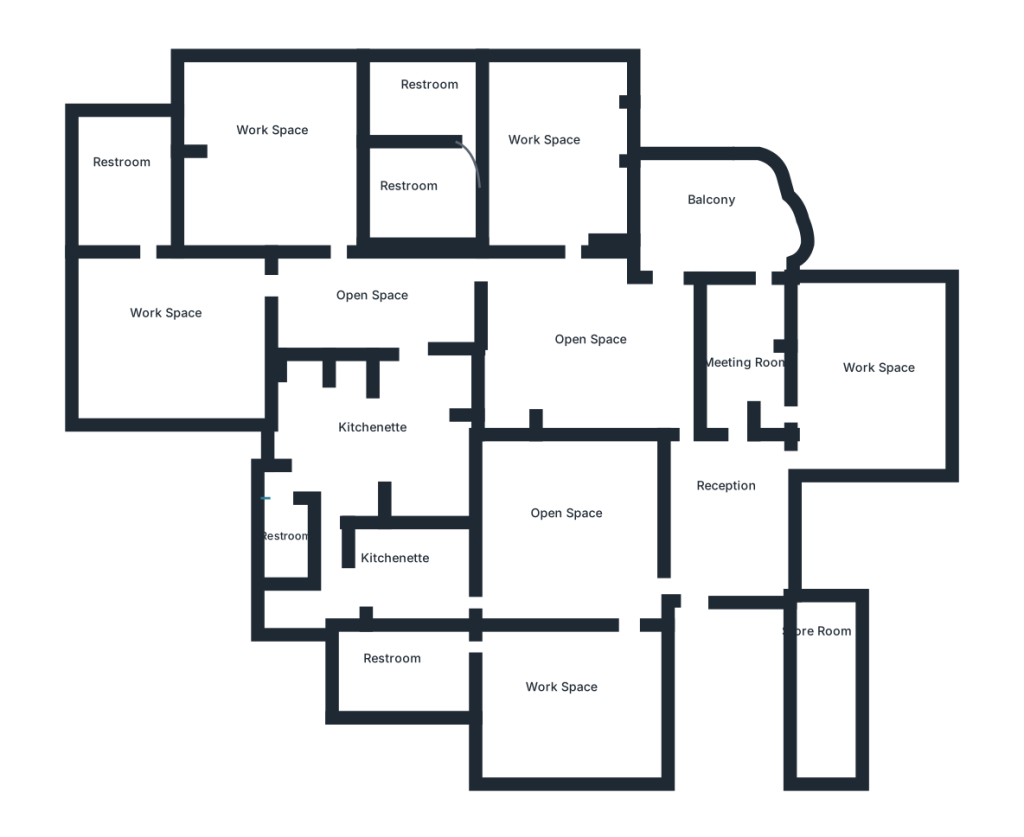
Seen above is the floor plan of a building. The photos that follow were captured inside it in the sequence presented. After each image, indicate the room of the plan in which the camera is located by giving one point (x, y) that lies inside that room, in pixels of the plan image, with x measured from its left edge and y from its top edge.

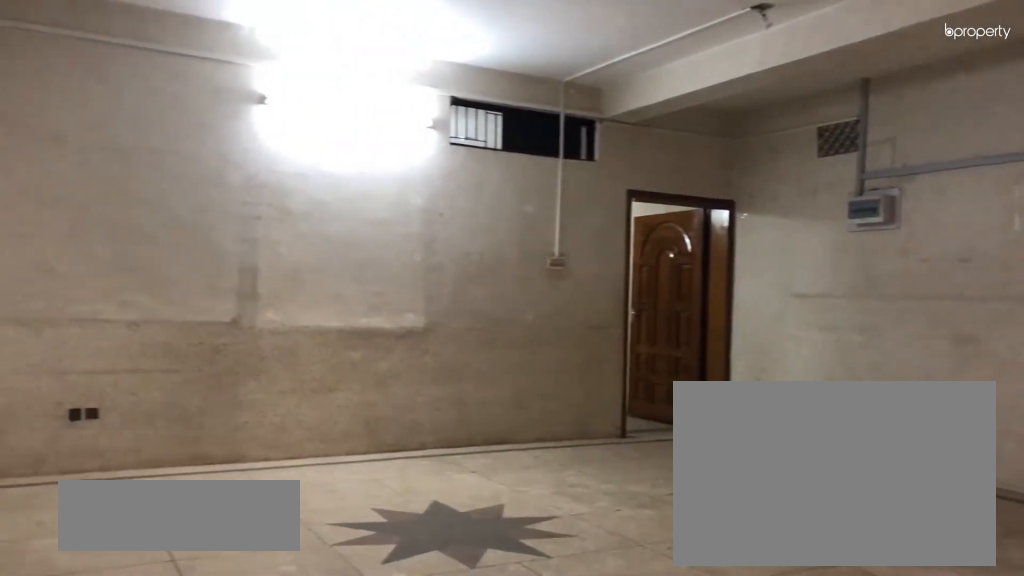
(591, 335)
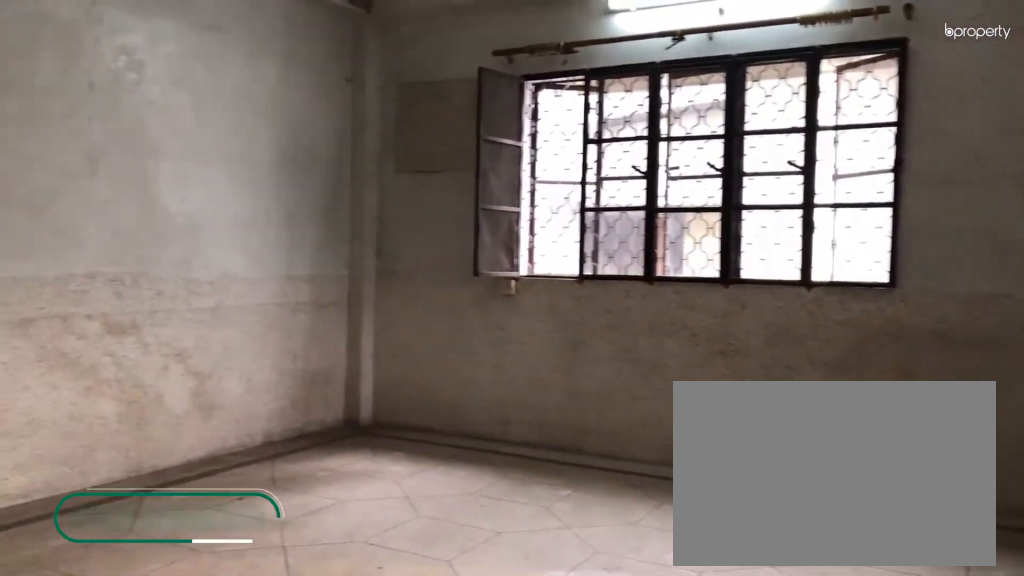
(563, 151)
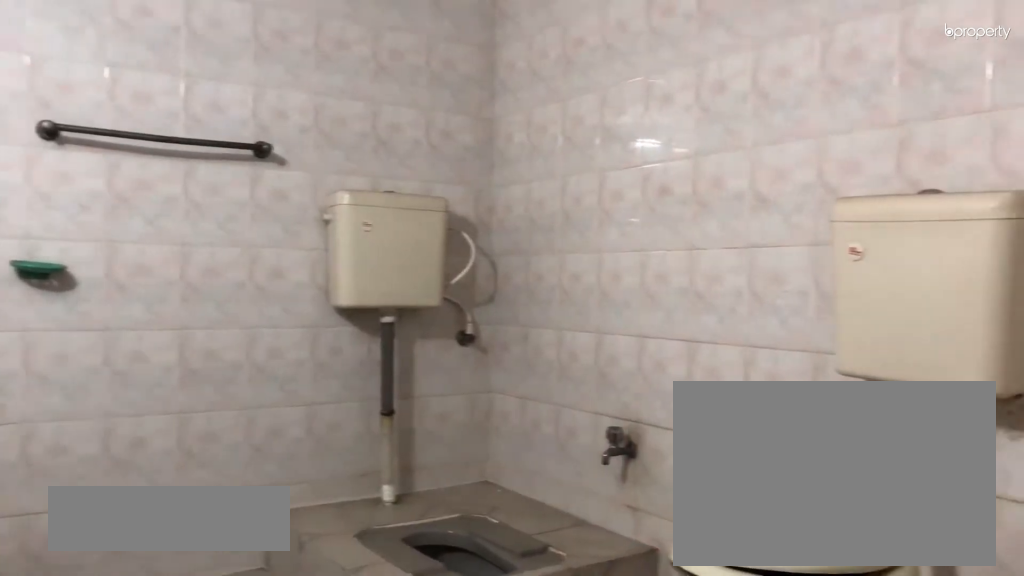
(429, 188)
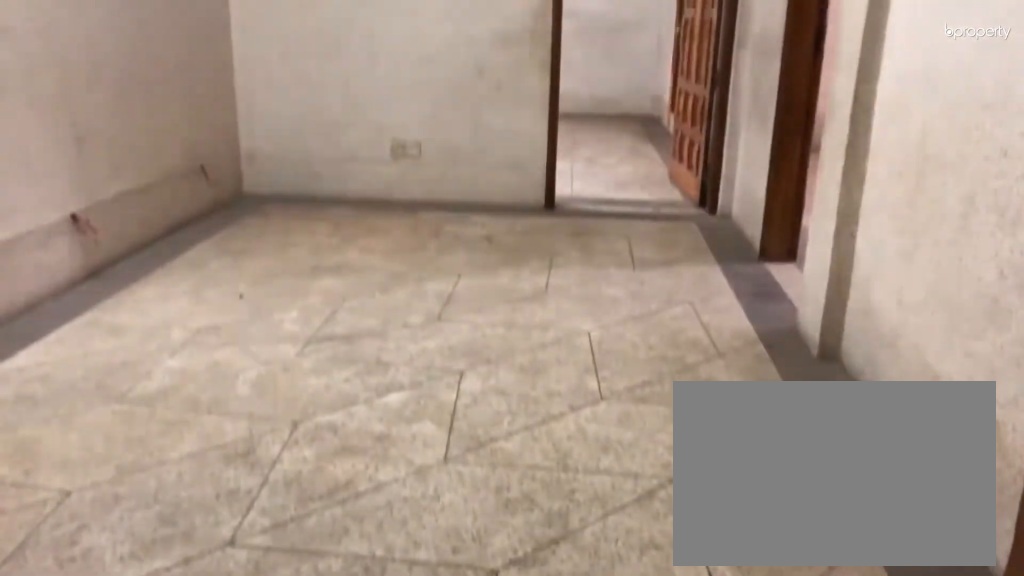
(363, 301)
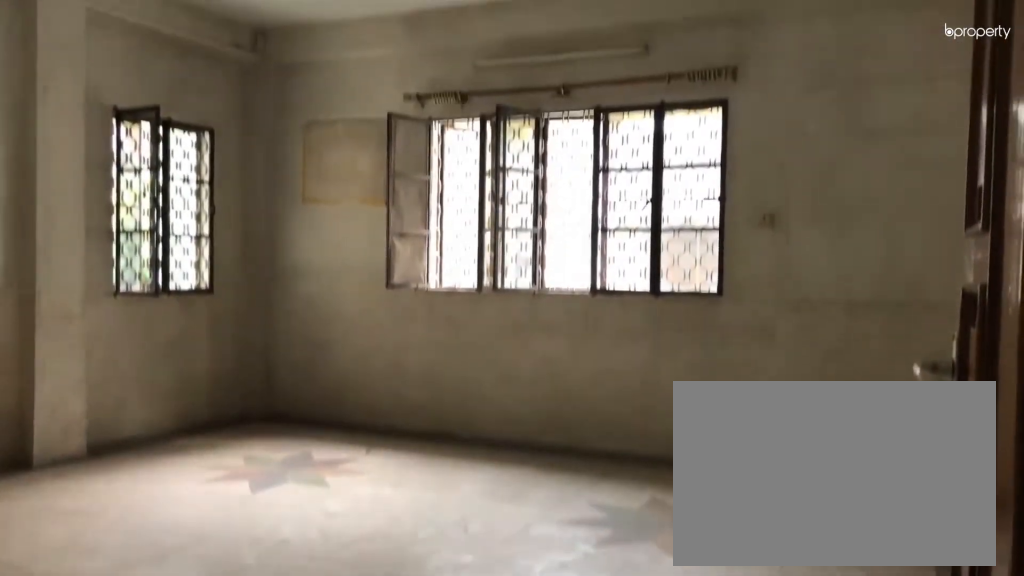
(274, 130)
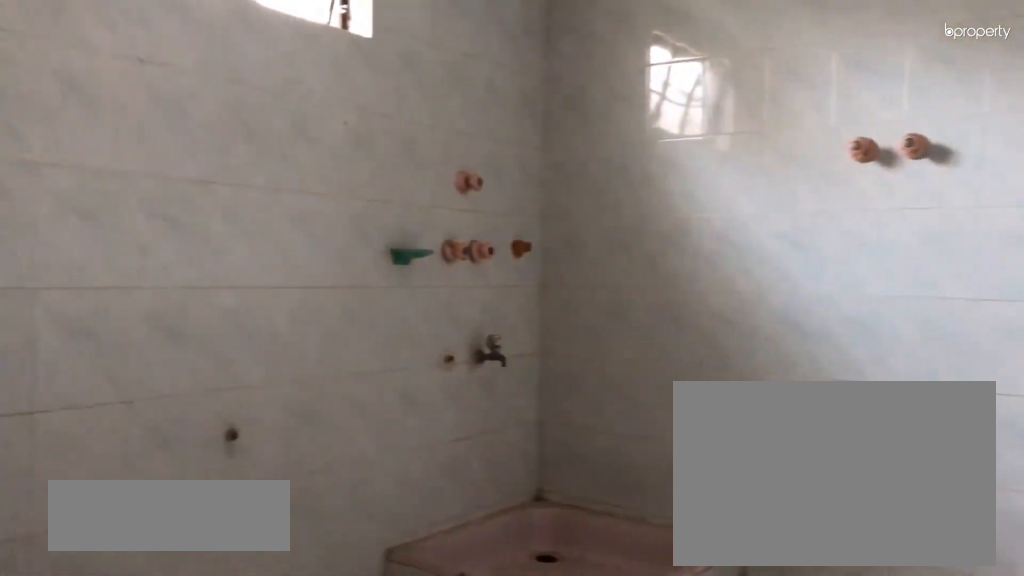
(424, 91)
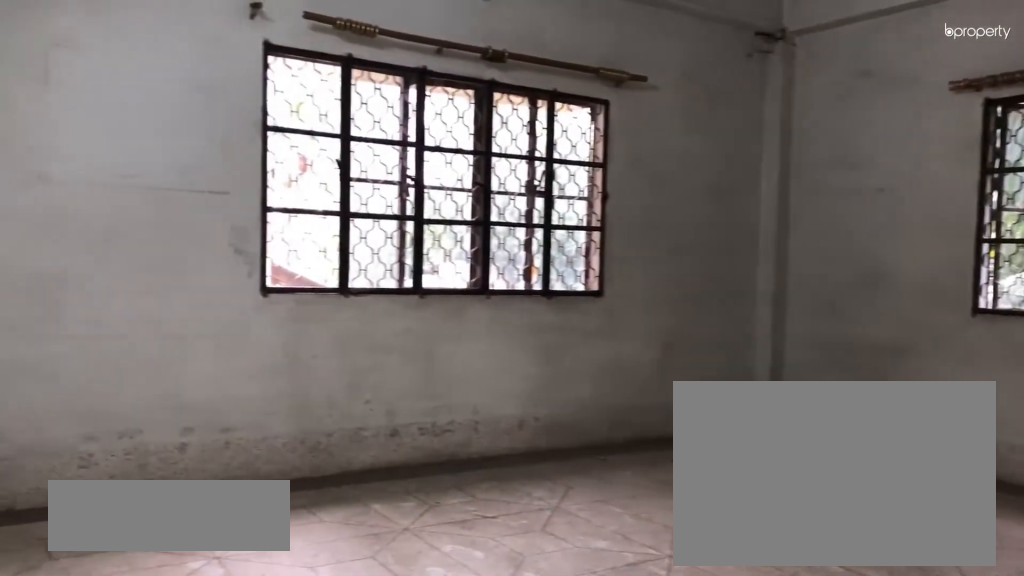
(155, 314)
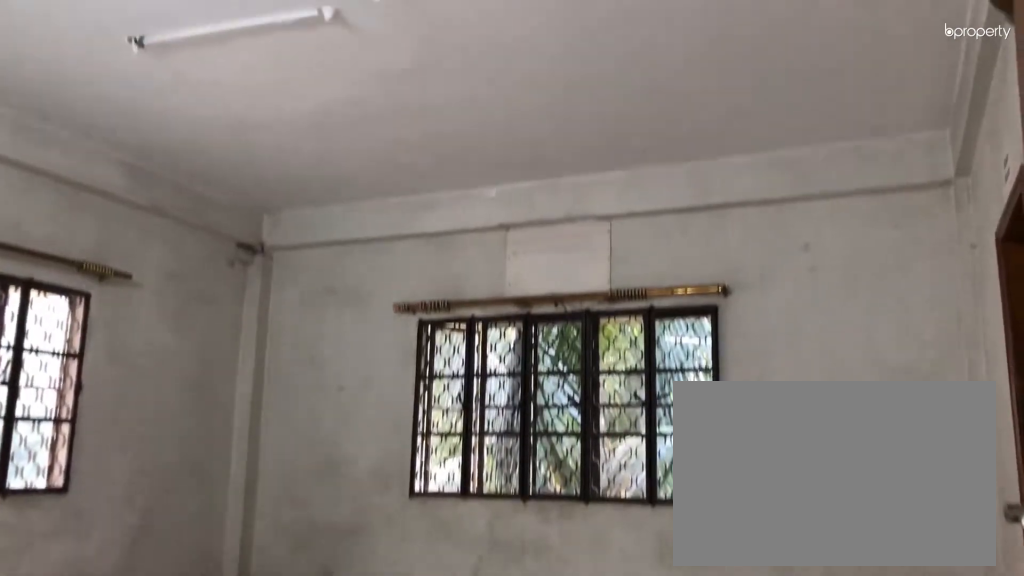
(155, 314)
